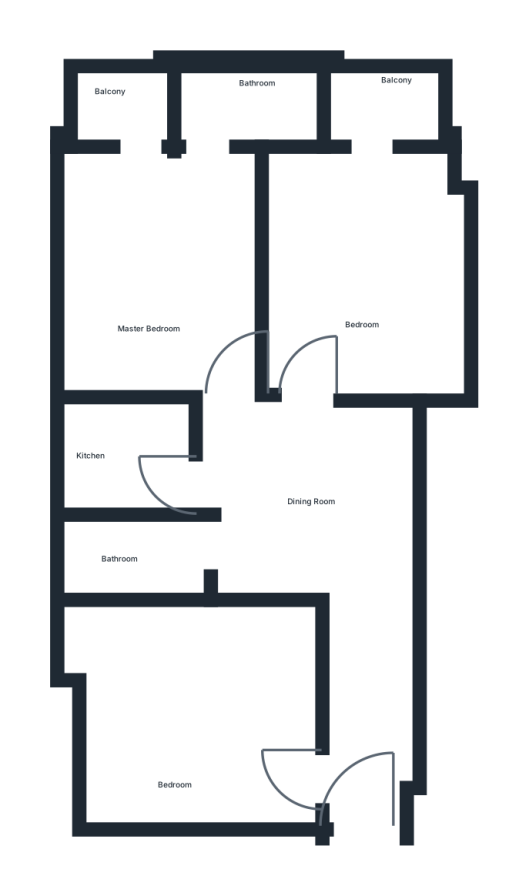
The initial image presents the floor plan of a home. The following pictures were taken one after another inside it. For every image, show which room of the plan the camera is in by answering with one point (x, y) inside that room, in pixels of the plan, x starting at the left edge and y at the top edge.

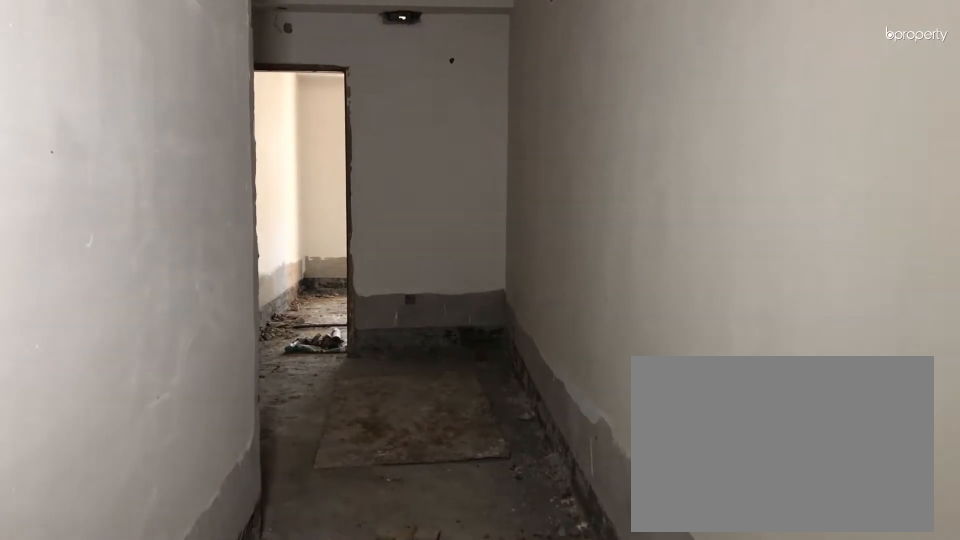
(369, 703)
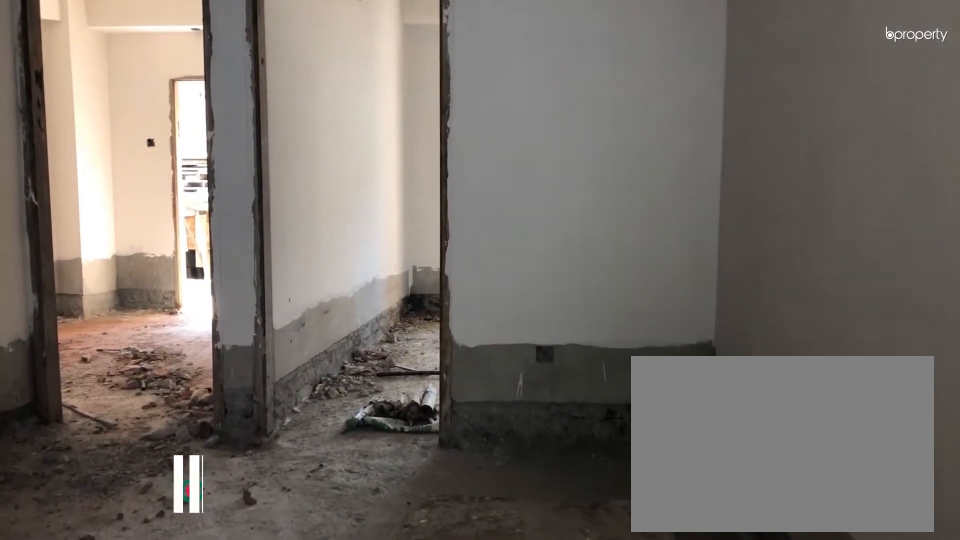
(323, 489)
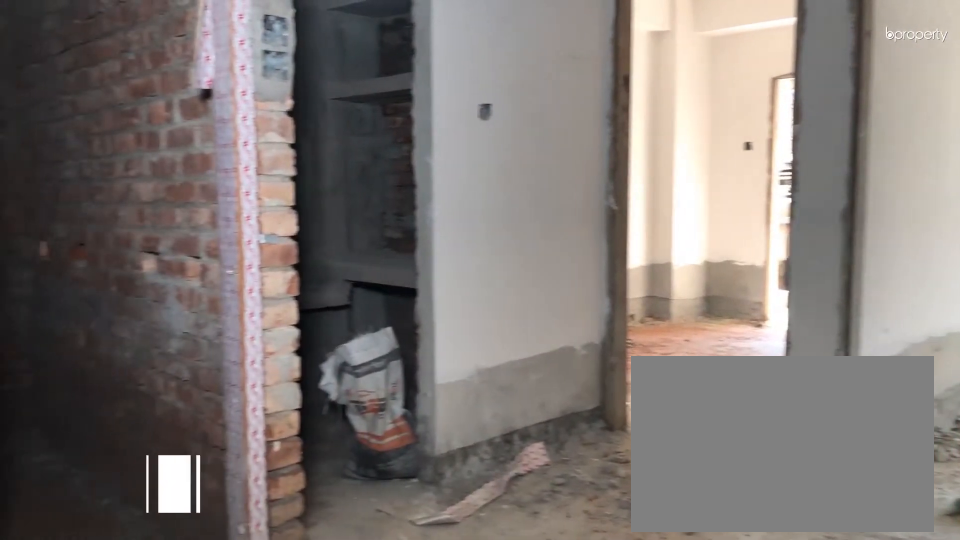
(323, 489)
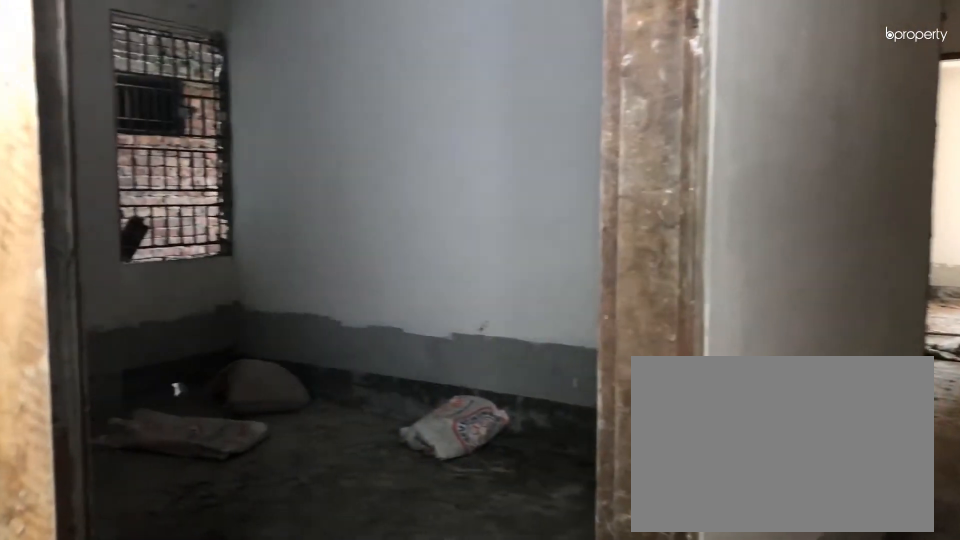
(297, 774)
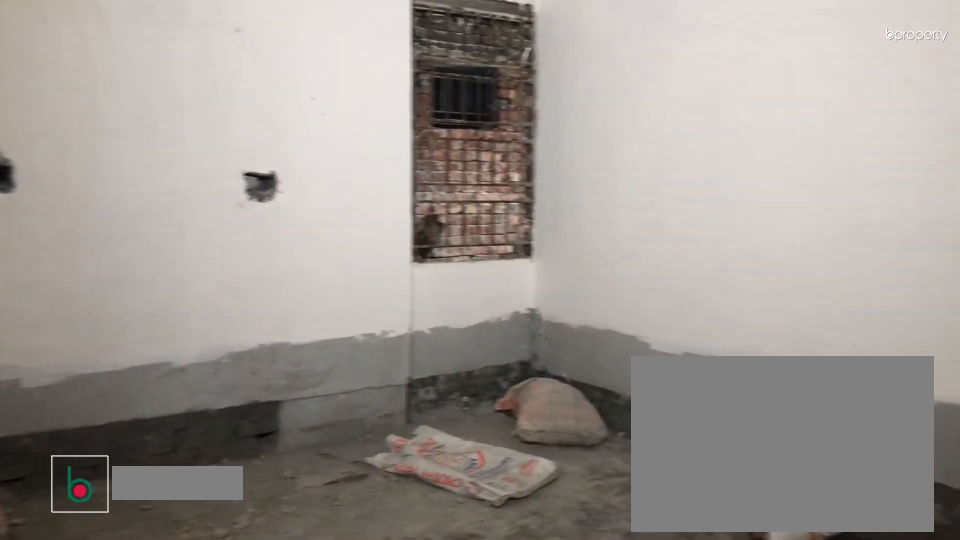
(179, 724)
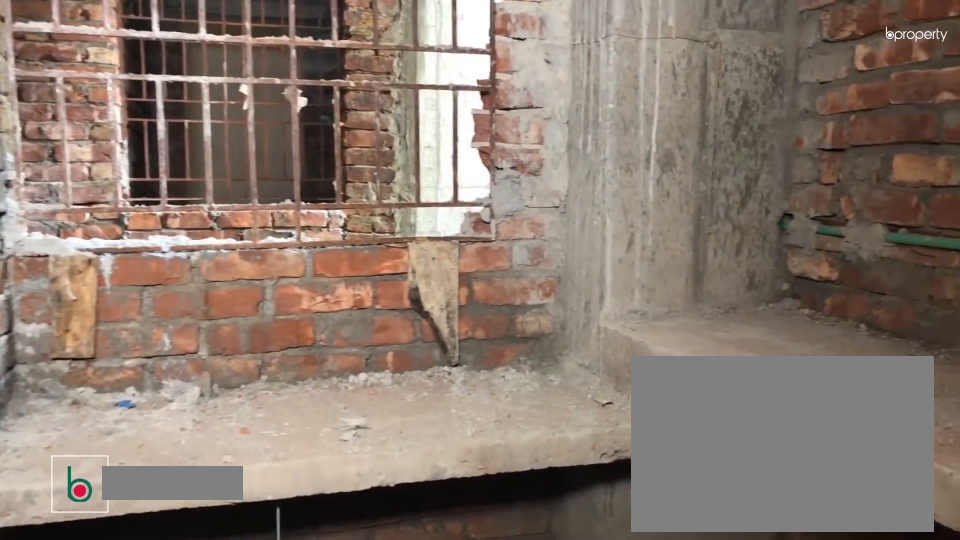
(110, 454)
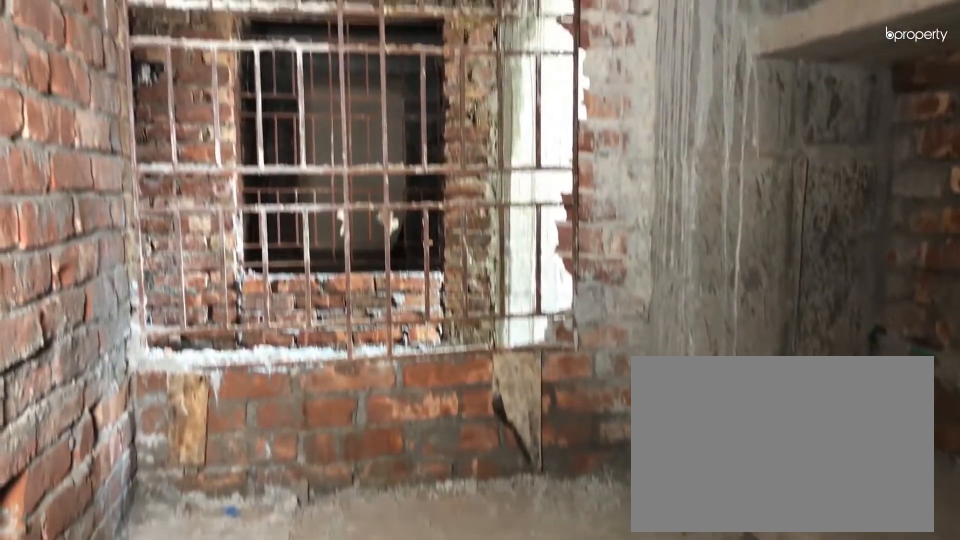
(109, 454)
